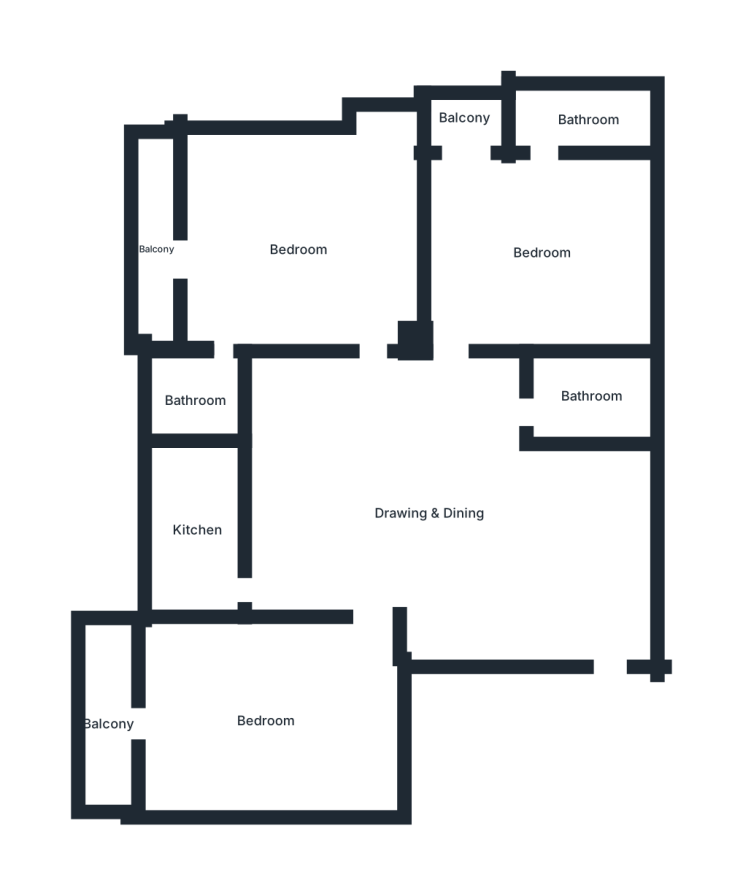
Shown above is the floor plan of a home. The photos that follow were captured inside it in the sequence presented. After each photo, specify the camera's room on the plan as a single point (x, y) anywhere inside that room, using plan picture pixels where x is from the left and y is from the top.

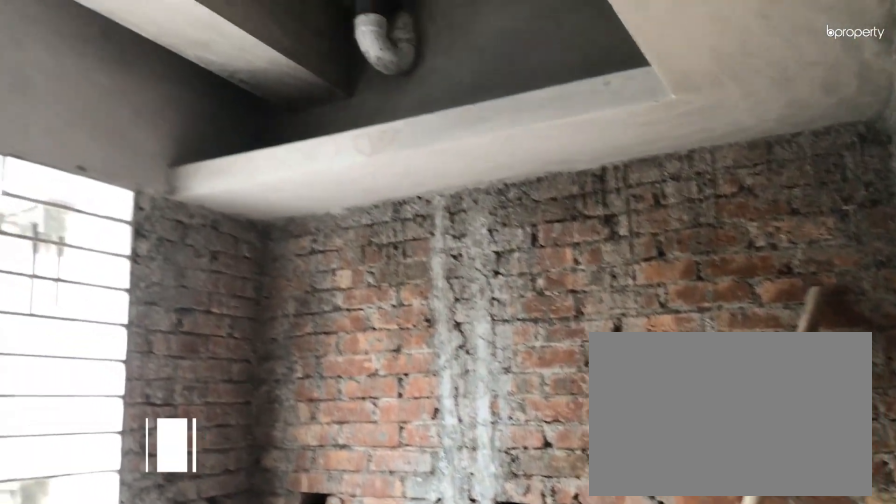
(200, 529)
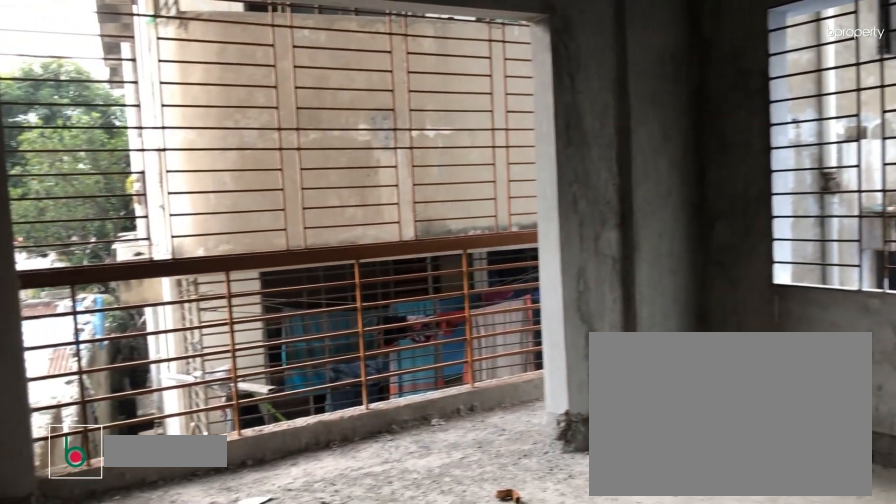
(330, 281)
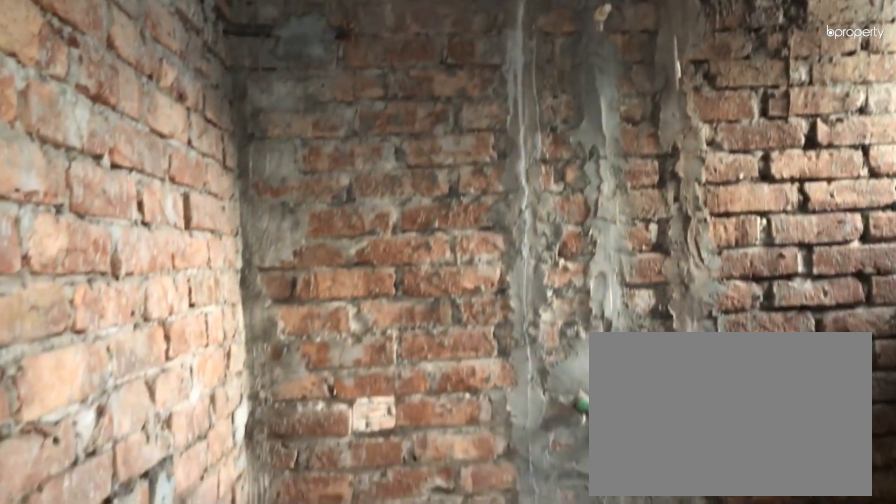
(200, 400)
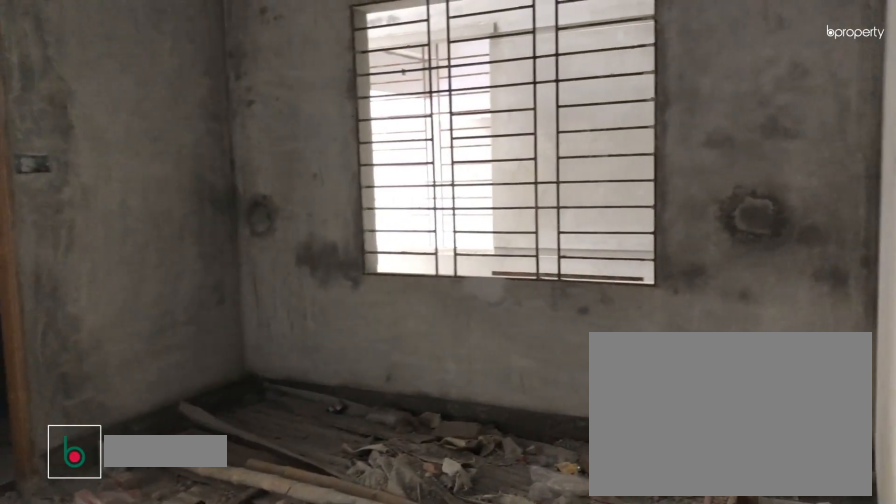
(540, 256)
